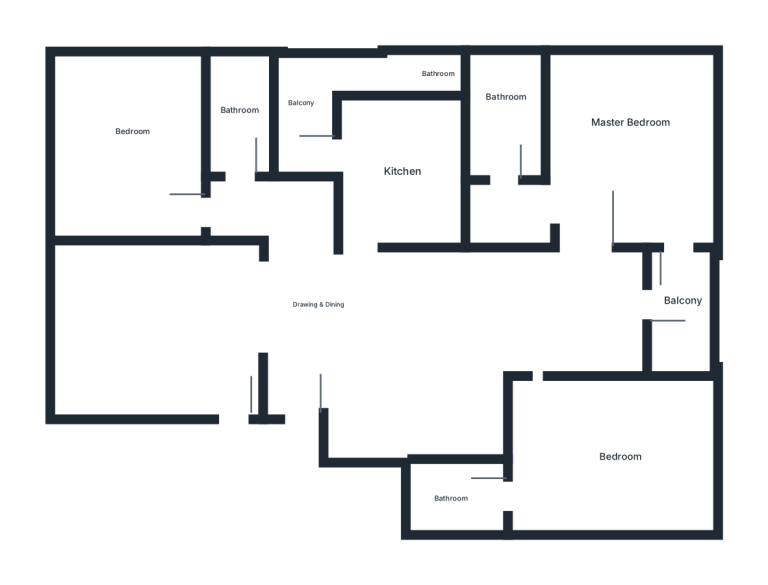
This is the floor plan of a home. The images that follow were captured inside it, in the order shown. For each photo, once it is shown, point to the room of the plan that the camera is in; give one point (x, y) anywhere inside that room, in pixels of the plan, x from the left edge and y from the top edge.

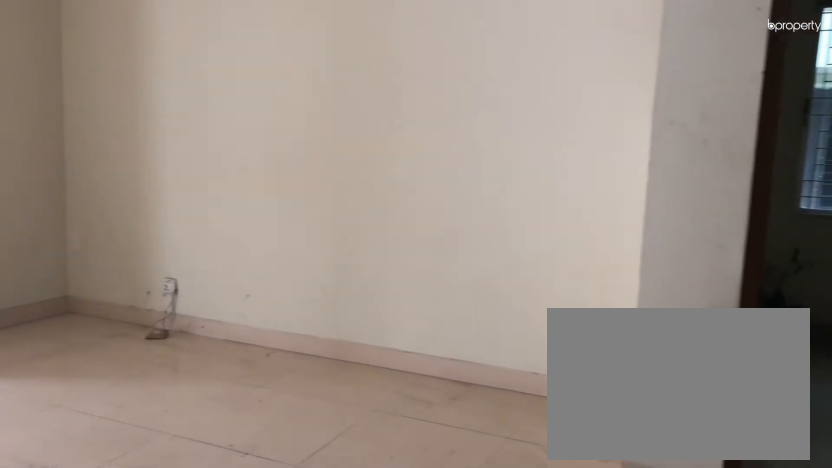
(375, 347)
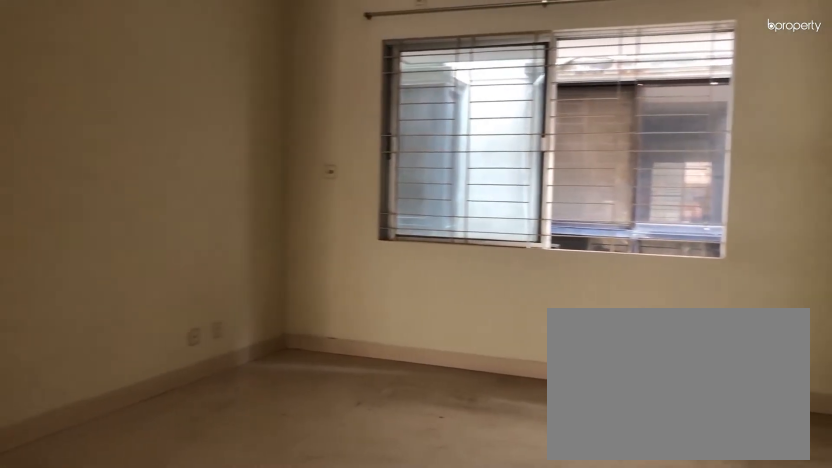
(144, 321)
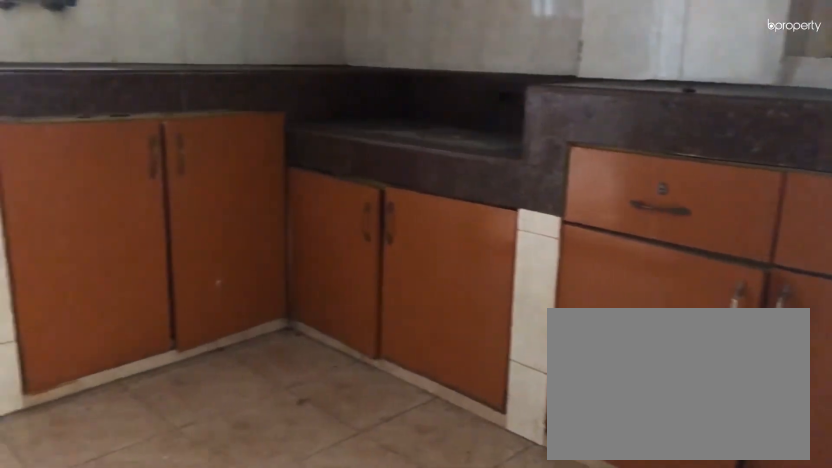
(410, 171)
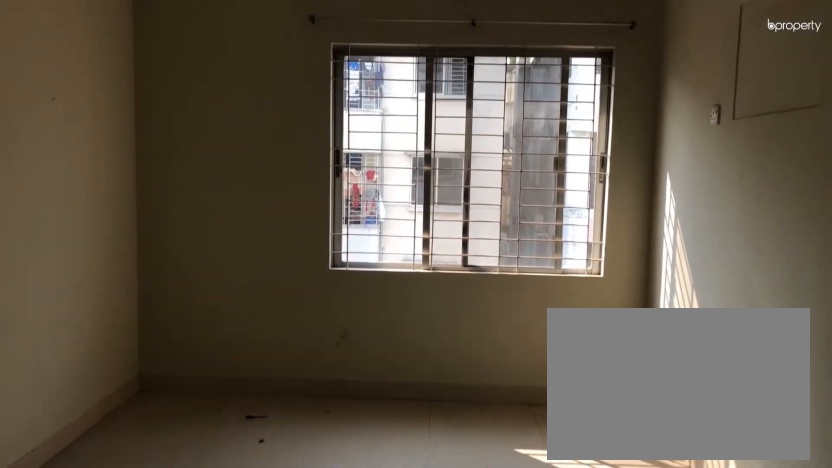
(625, 463)
